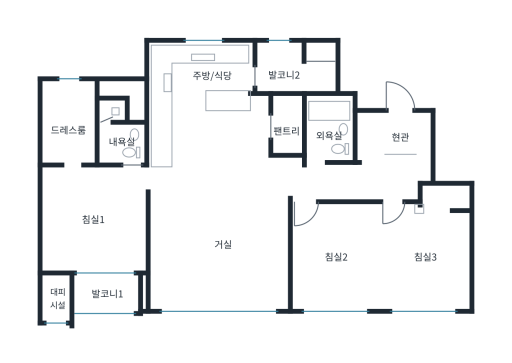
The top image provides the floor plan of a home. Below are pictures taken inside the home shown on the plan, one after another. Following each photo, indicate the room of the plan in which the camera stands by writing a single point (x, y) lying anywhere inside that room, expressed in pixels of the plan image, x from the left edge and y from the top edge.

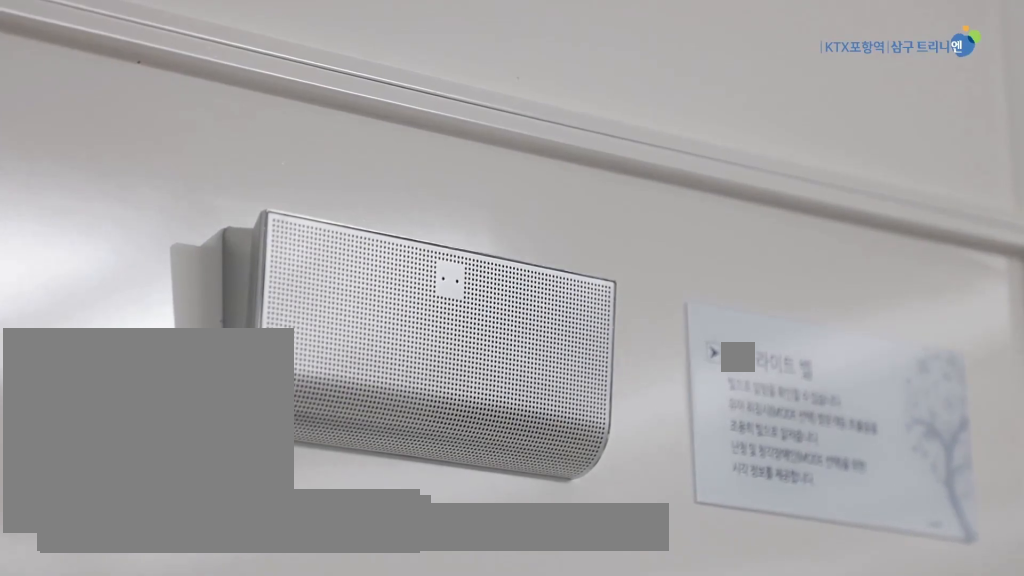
(219, 253)
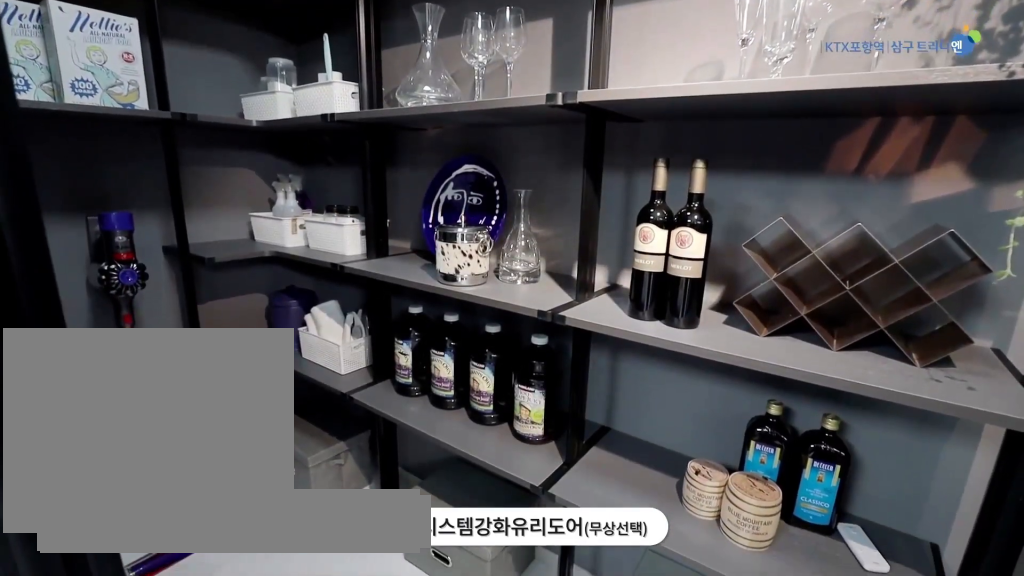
(287, 129)
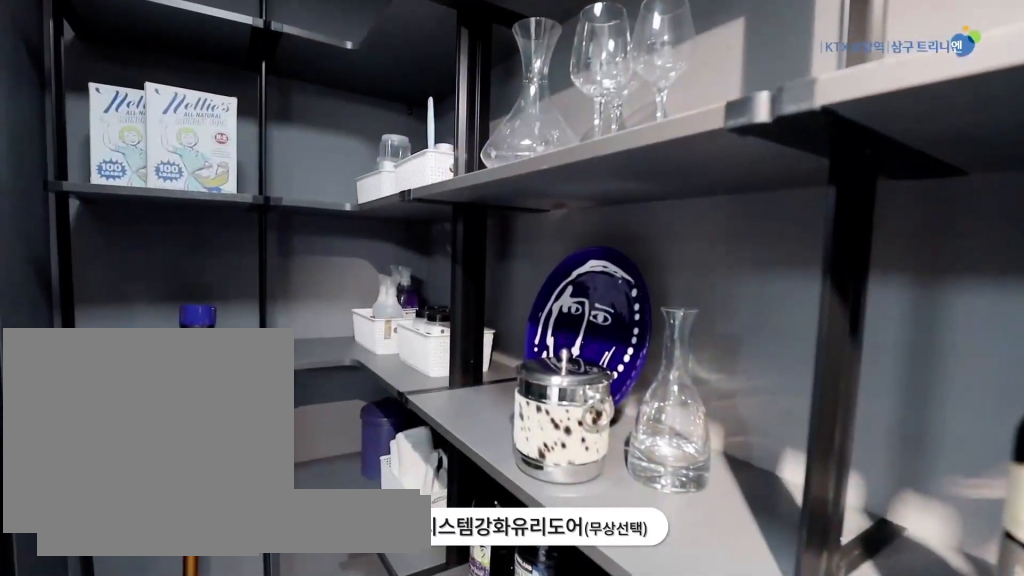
(287, 129)
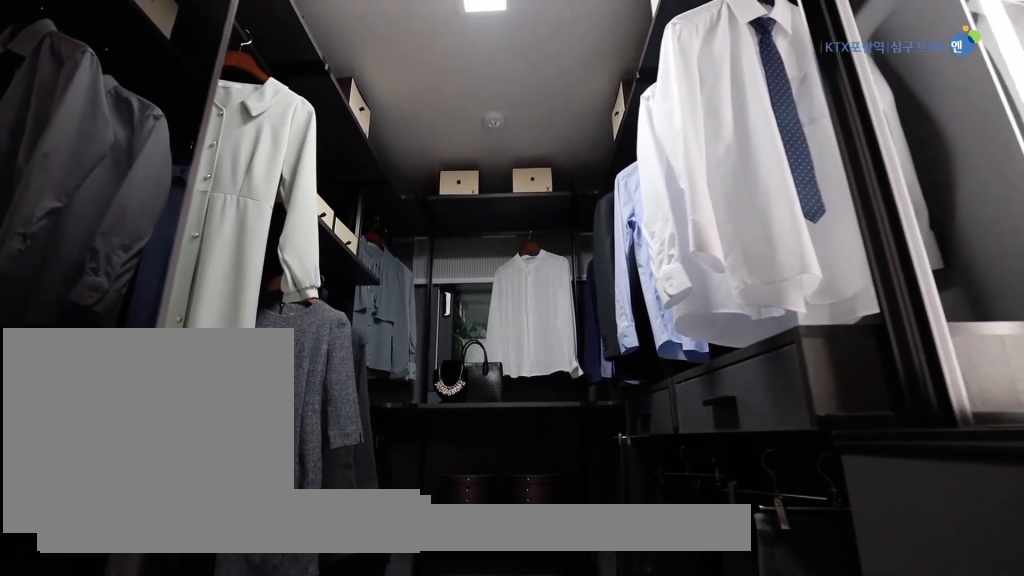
(67, 124)
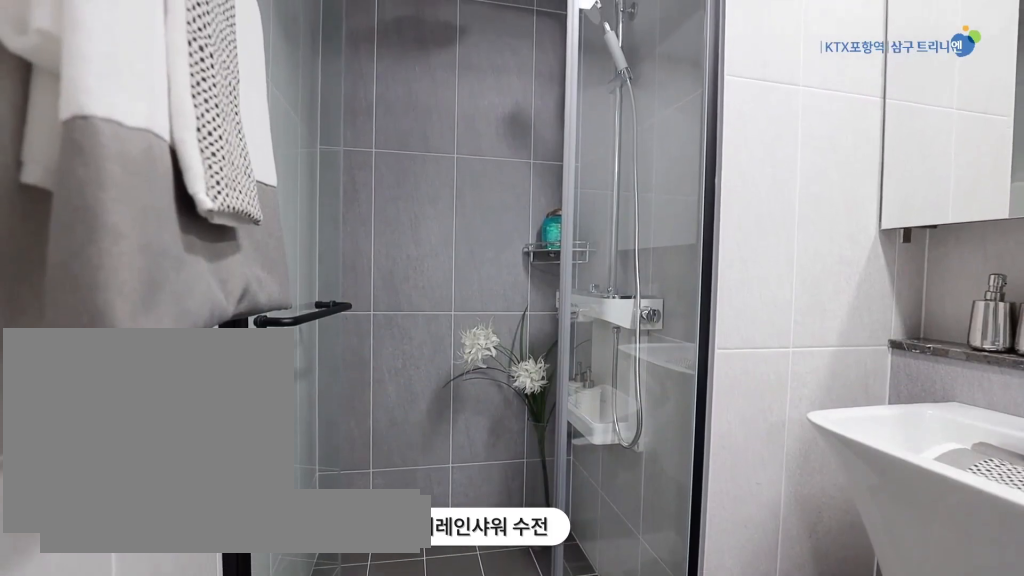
(117, 132)
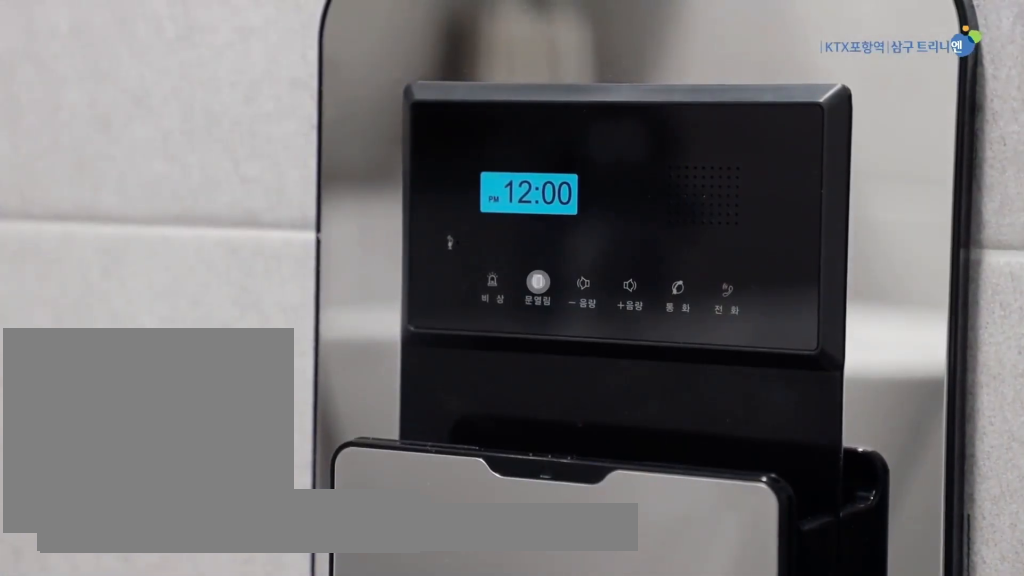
(117, 132)
